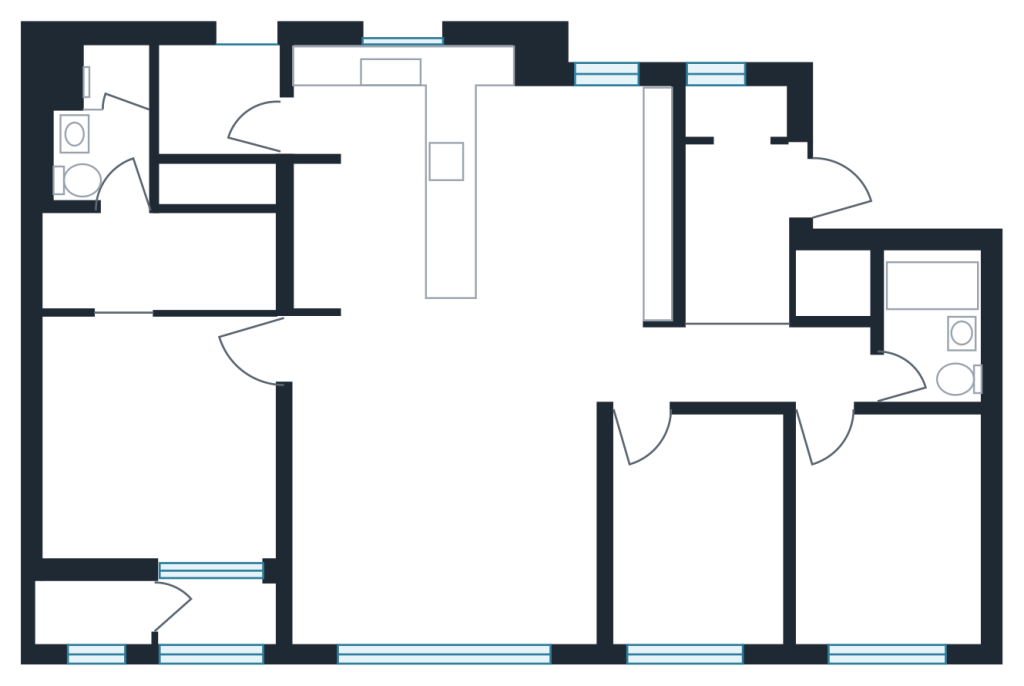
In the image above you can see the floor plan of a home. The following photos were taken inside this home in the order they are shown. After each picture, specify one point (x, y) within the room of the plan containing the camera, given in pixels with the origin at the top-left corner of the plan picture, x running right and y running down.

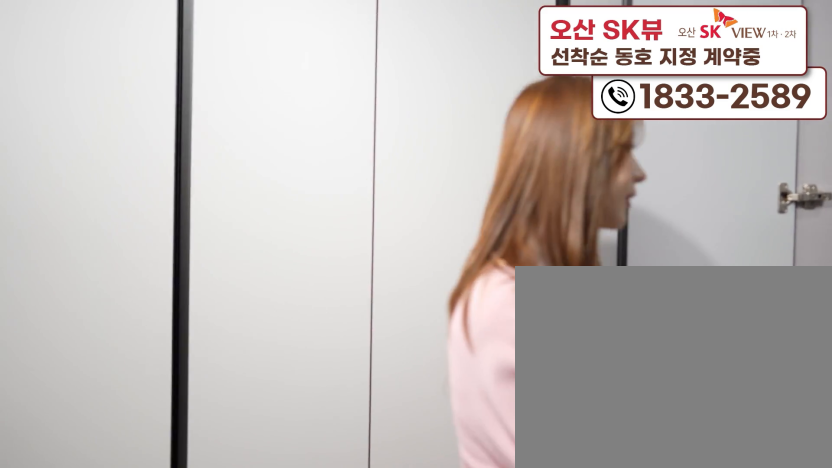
(745, 204)
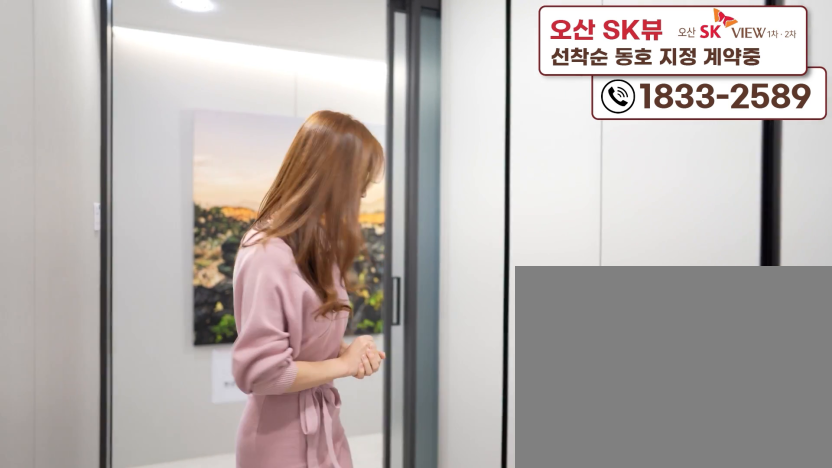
(745, 204)
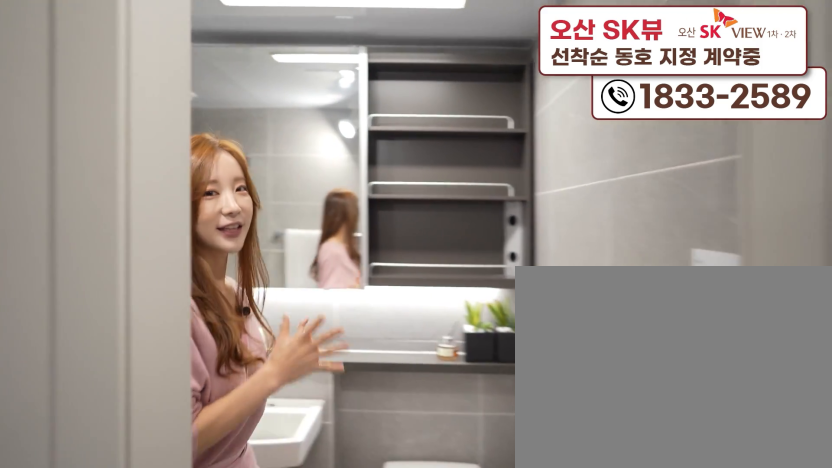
(938, 357)
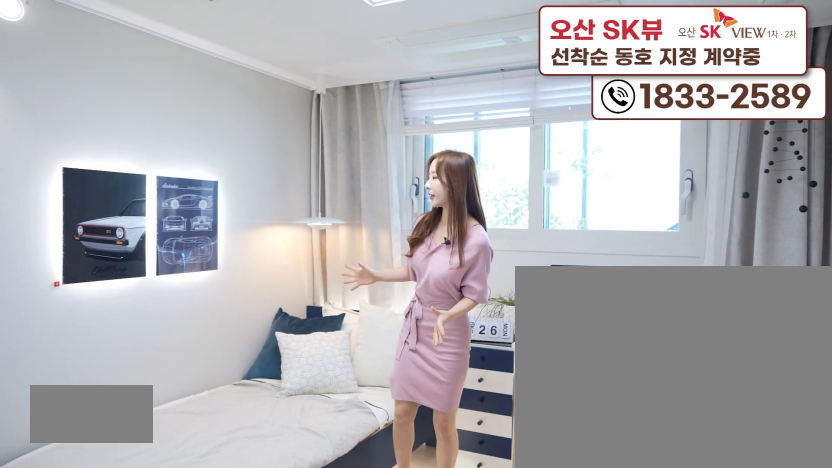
(879, 586)
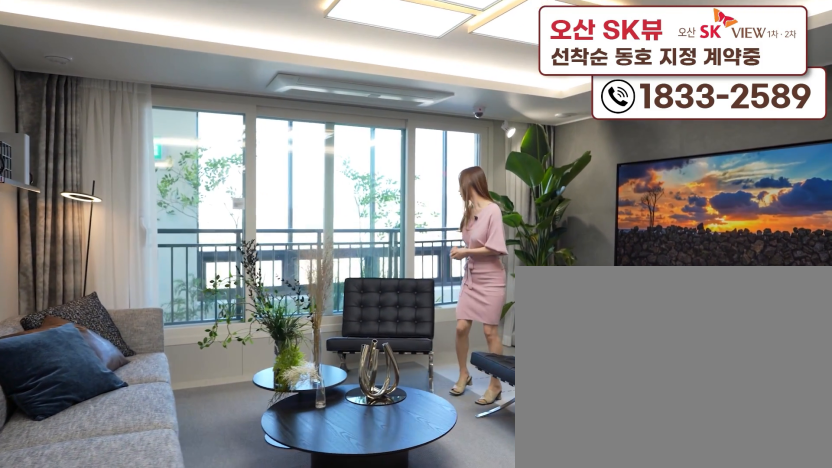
(449, 565)
